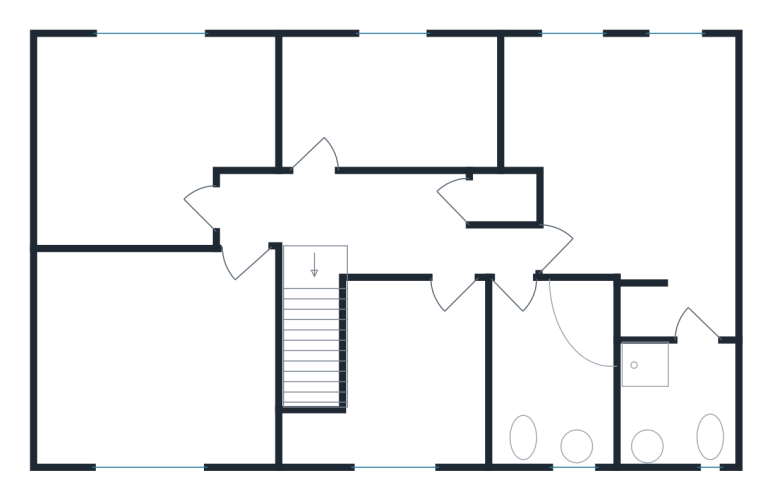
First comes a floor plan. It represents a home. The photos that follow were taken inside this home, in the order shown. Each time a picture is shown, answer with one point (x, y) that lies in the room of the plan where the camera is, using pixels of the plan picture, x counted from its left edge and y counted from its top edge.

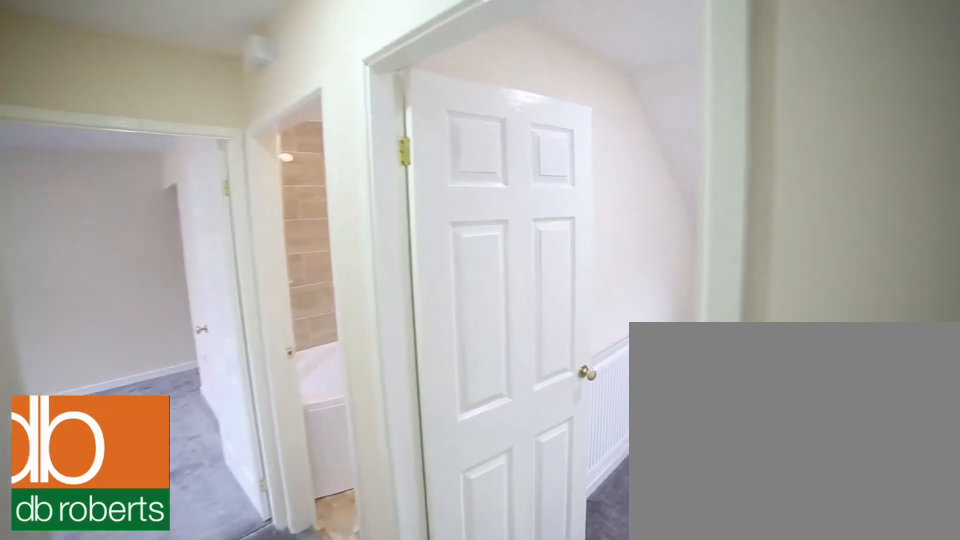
(373, 226)
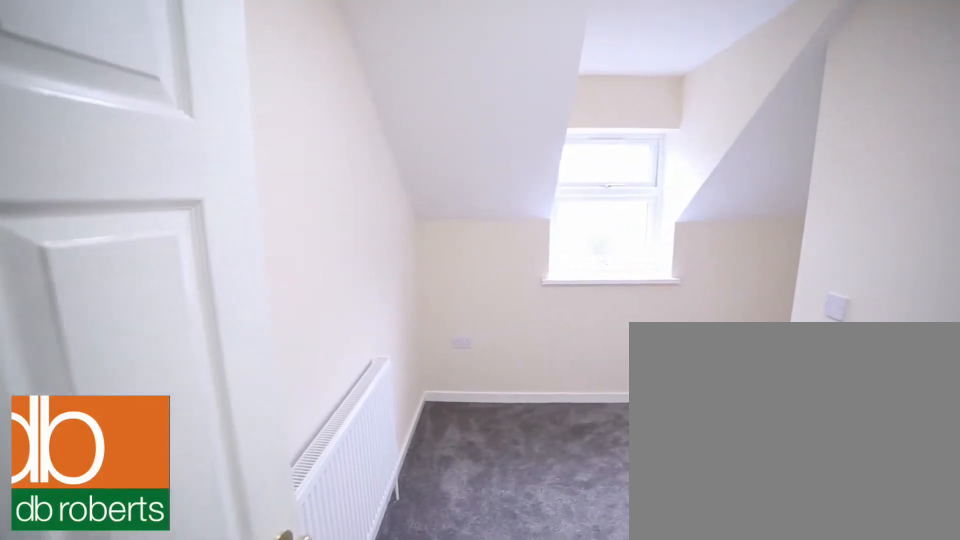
(403, 382)
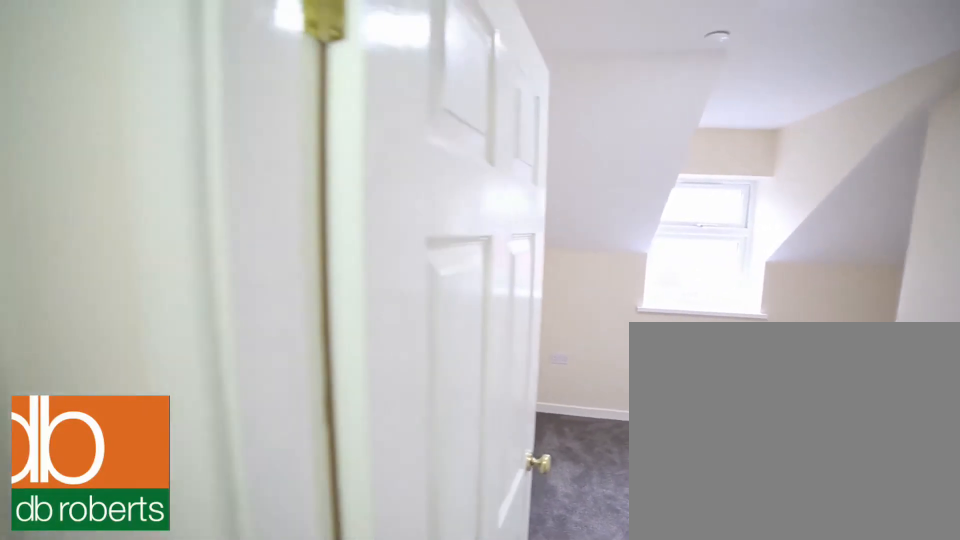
(403, 382)
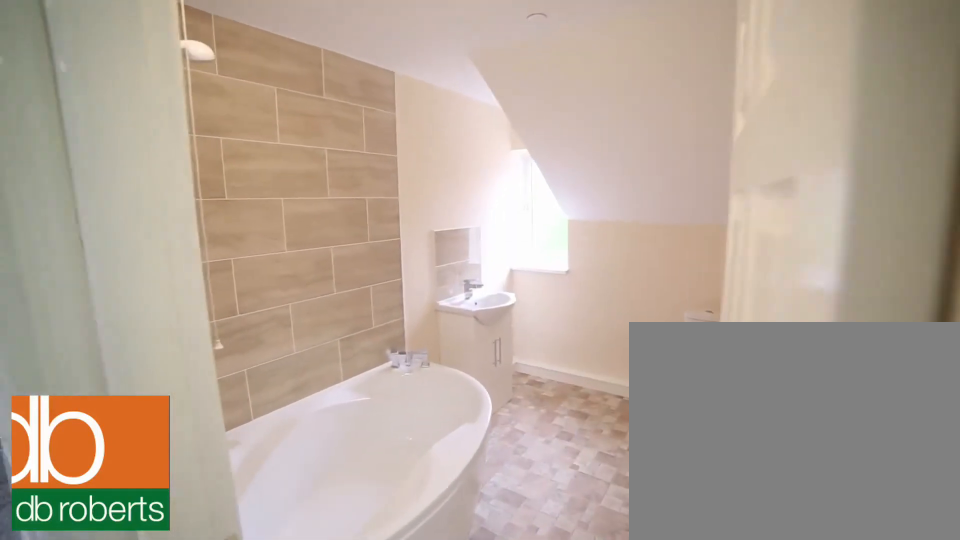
(554, 373)
